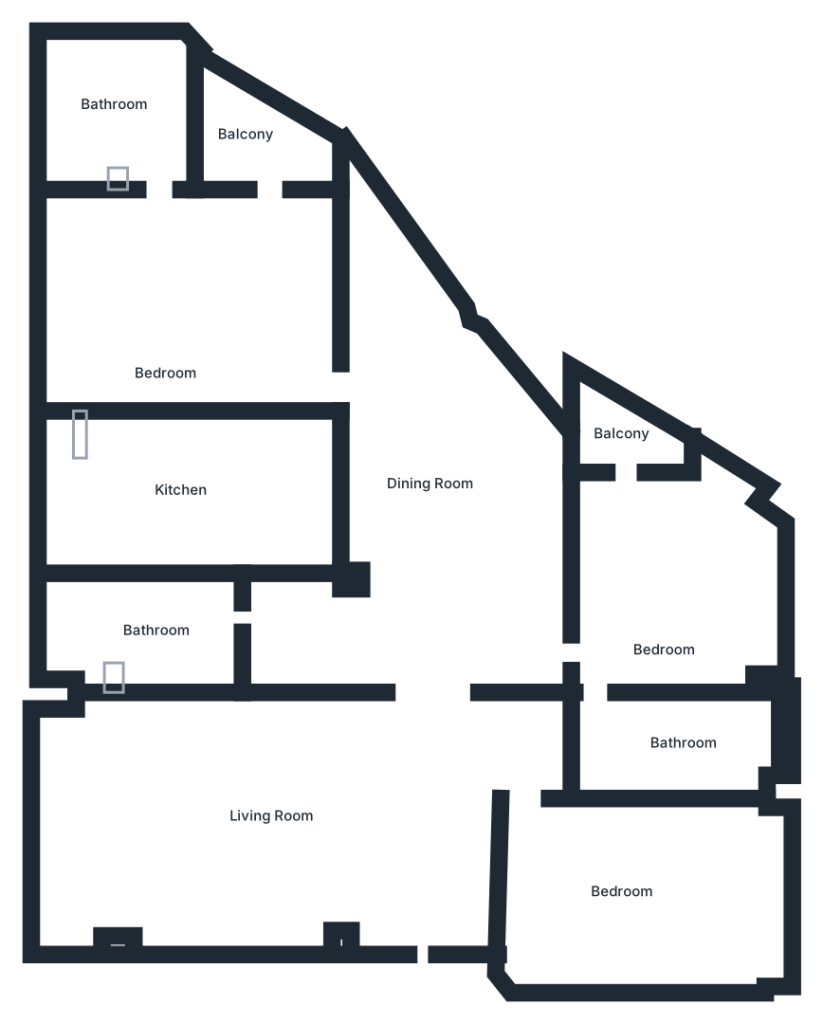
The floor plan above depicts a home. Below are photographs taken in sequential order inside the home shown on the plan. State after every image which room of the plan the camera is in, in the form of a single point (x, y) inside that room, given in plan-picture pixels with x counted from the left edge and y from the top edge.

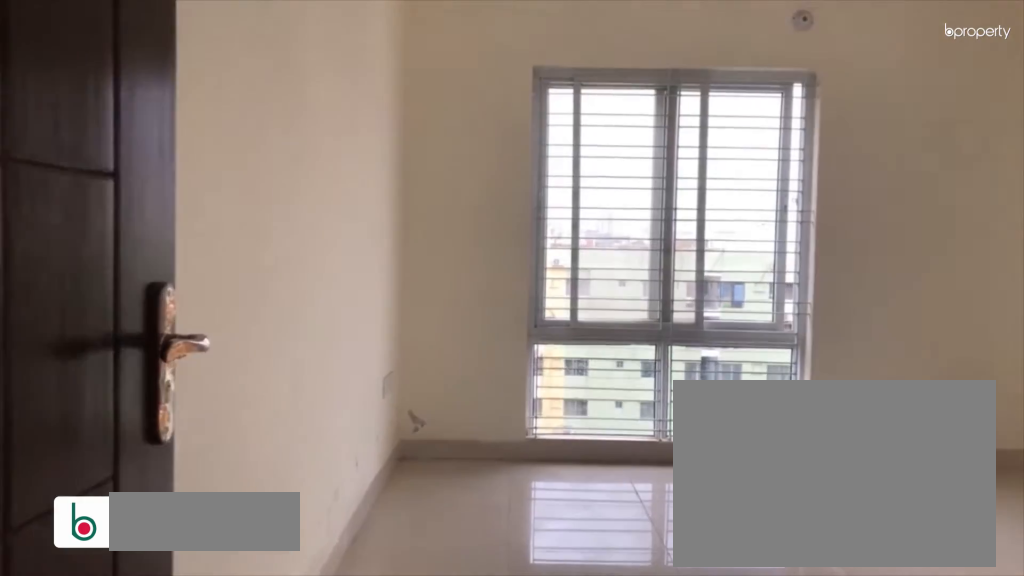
(166, 325)
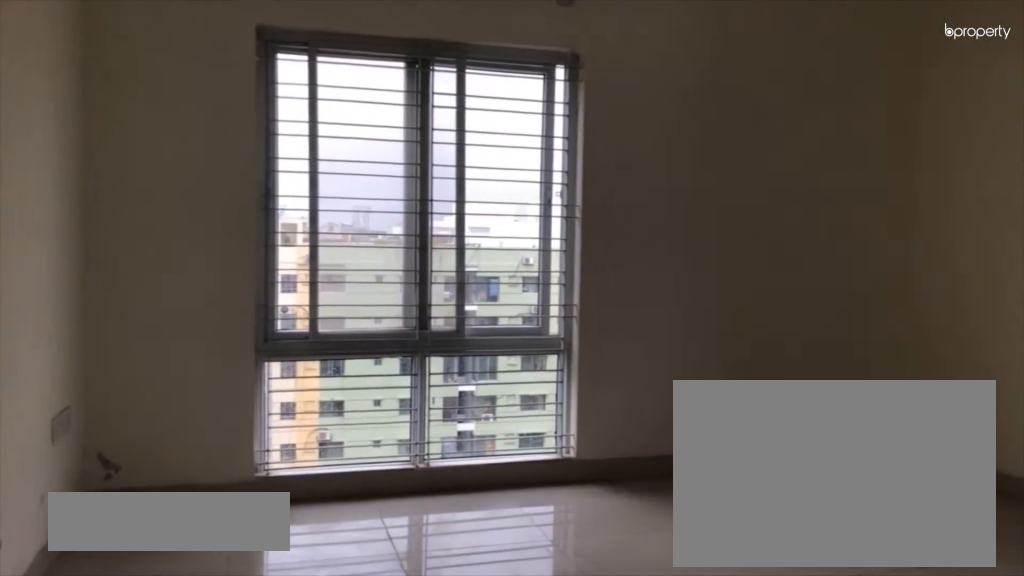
(166, 325)
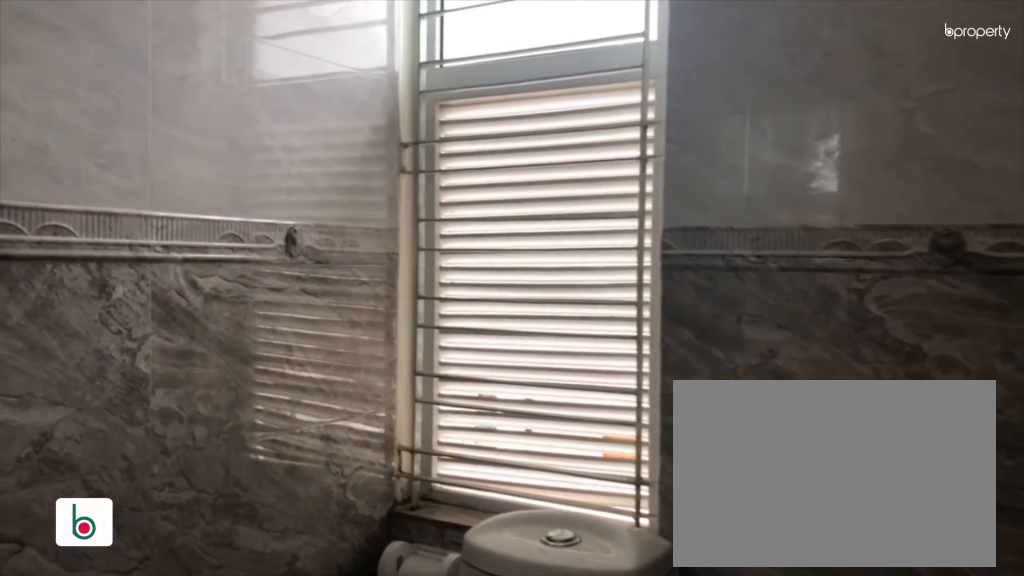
(117, 114)
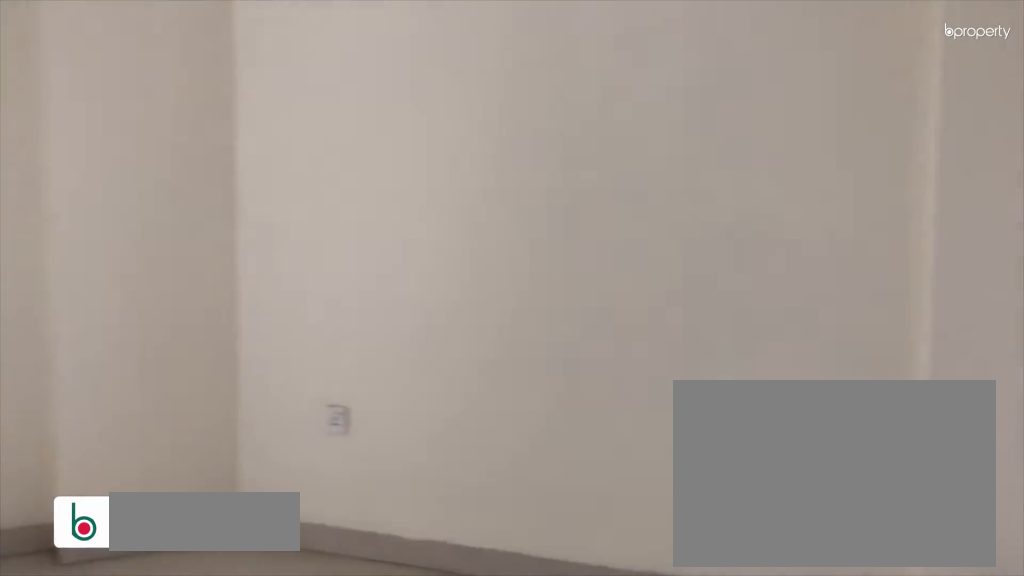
(665, 599)
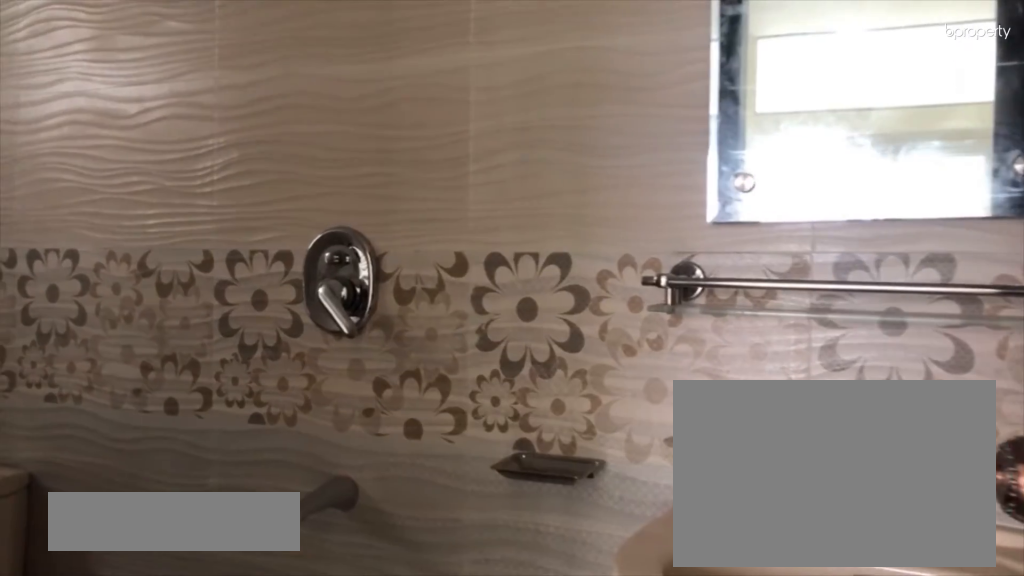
(695, 754)
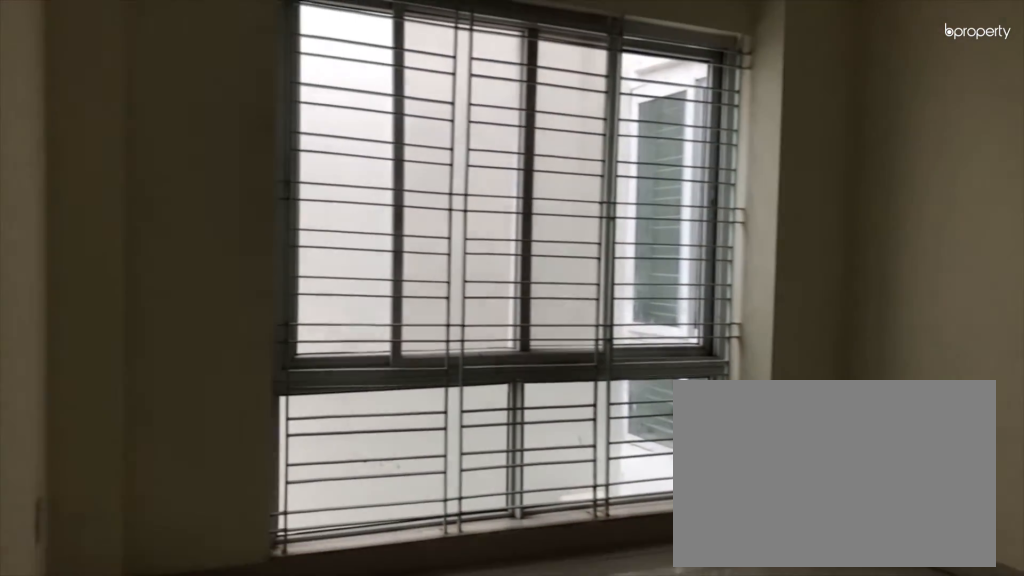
(633, 870)
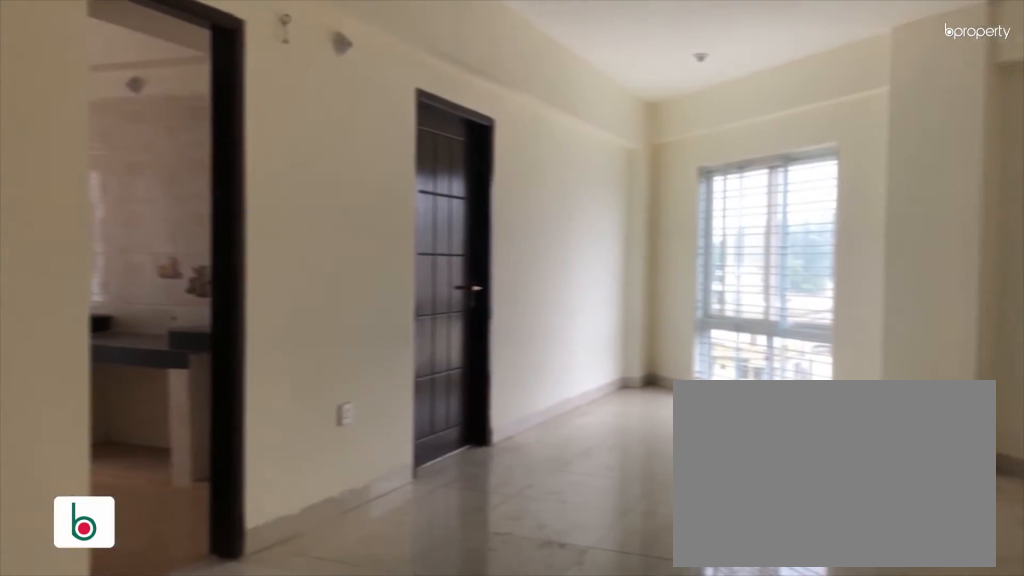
(431, 497)
